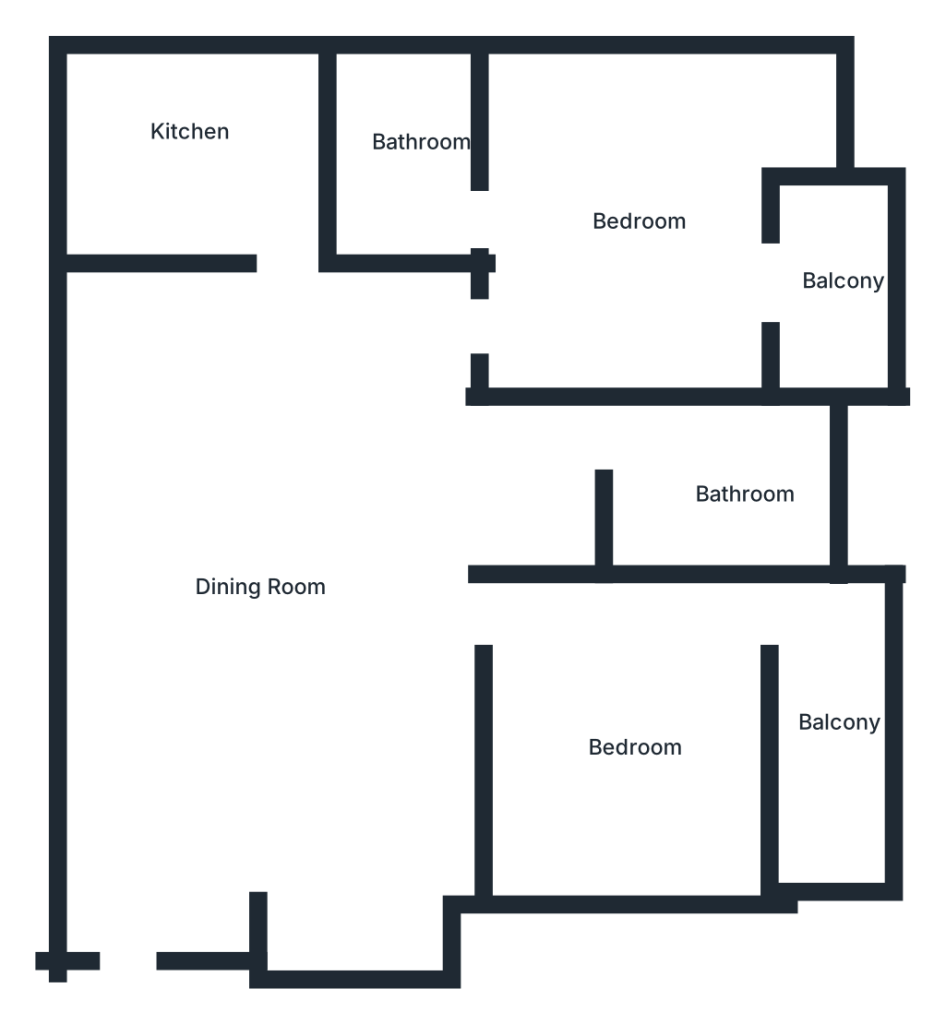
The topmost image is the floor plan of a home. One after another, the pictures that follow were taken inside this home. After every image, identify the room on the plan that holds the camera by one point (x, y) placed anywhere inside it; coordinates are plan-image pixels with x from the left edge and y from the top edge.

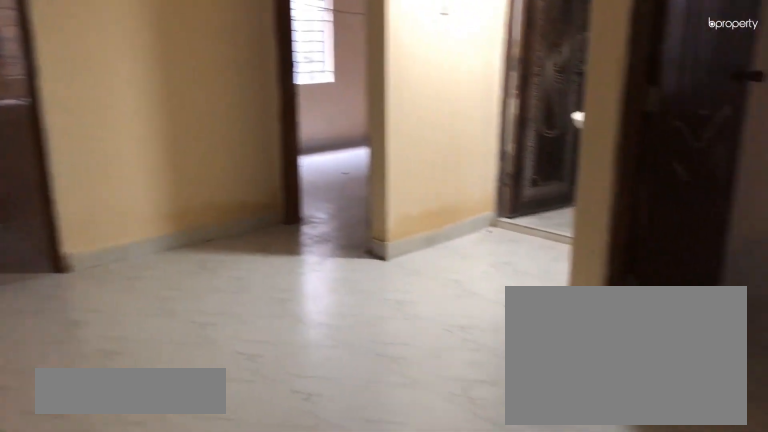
(290, 518)
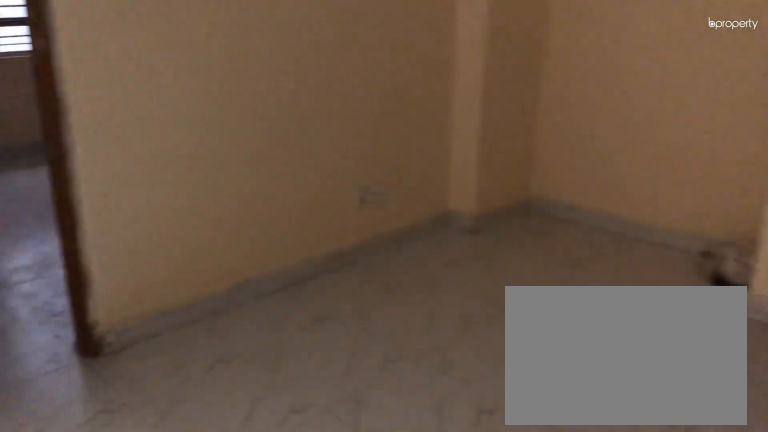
(290, 518)
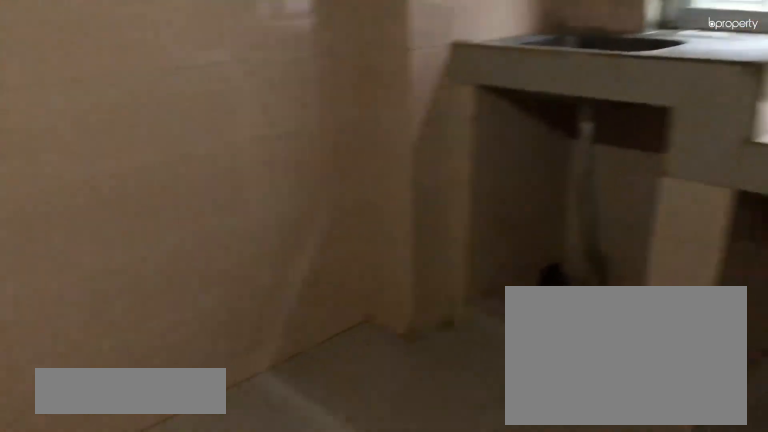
(218, 138)
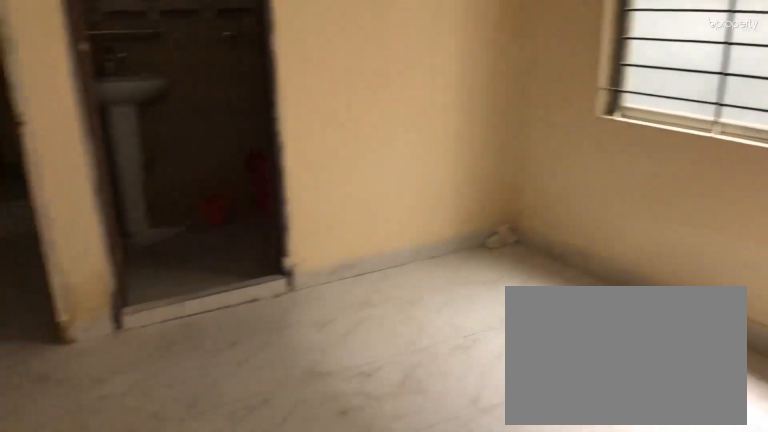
(574, 211)
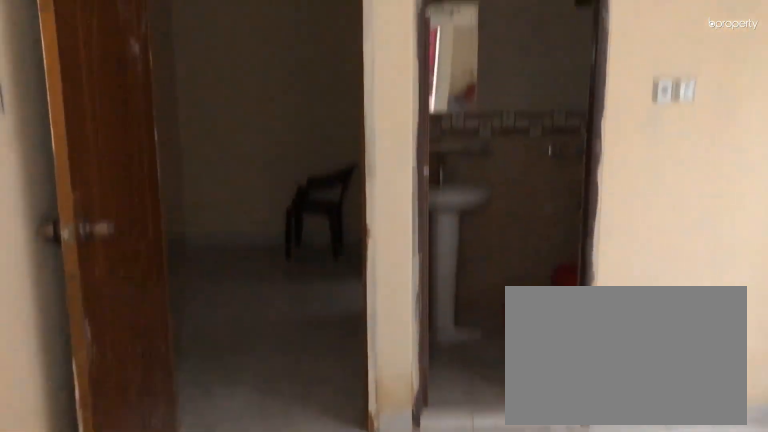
(574, 211)
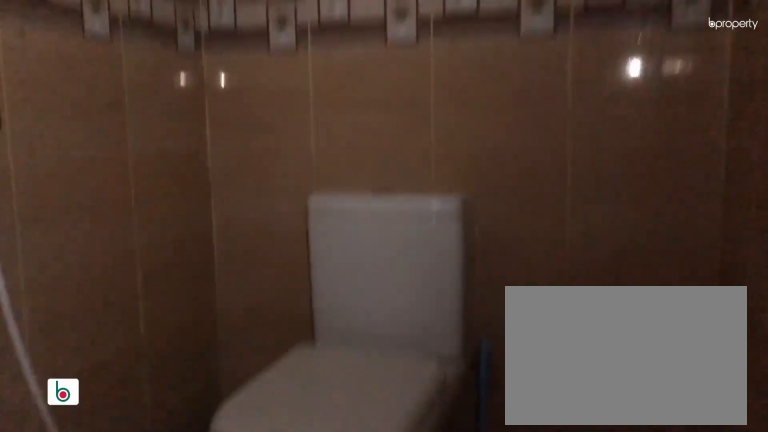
(404, 169)
